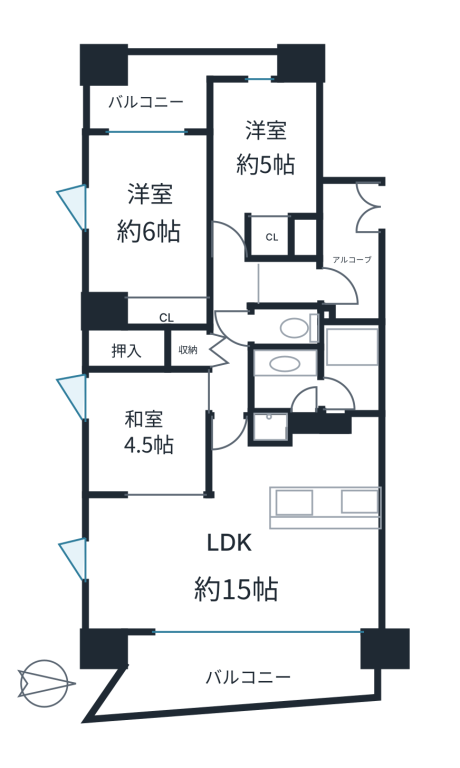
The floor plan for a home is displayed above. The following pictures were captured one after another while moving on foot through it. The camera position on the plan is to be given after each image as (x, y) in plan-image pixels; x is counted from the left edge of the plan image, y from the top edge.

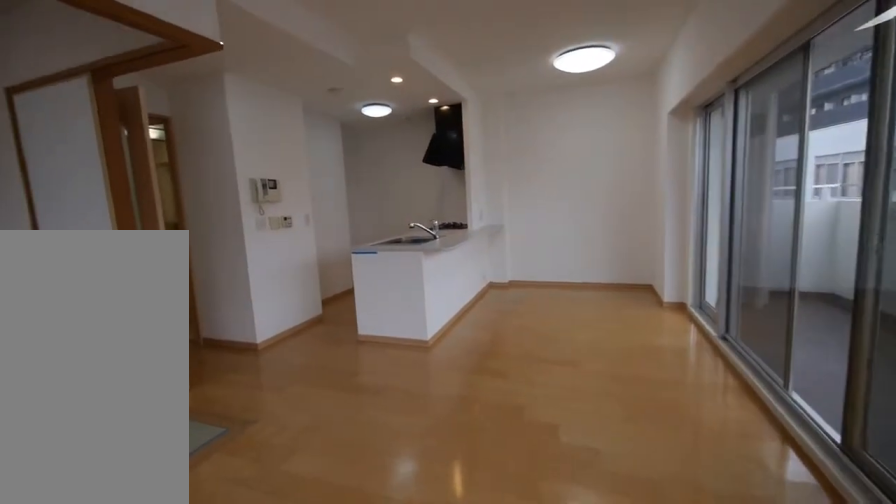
(149, 546)
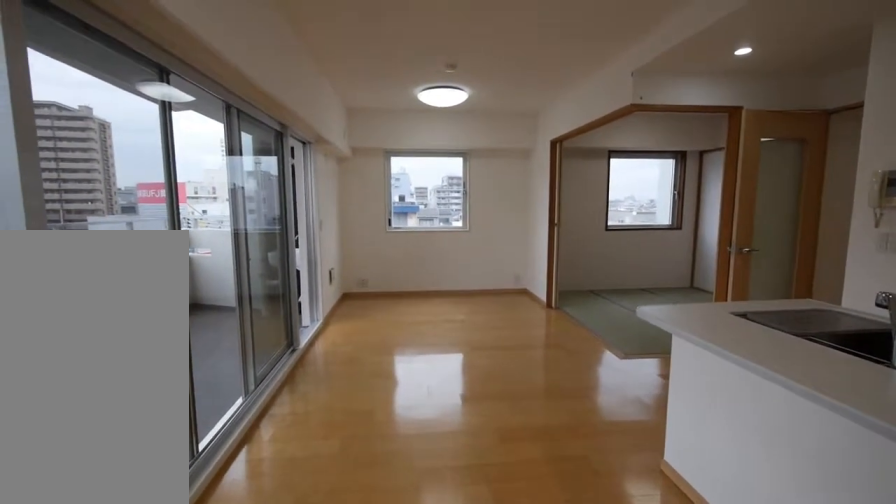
(300, 574)
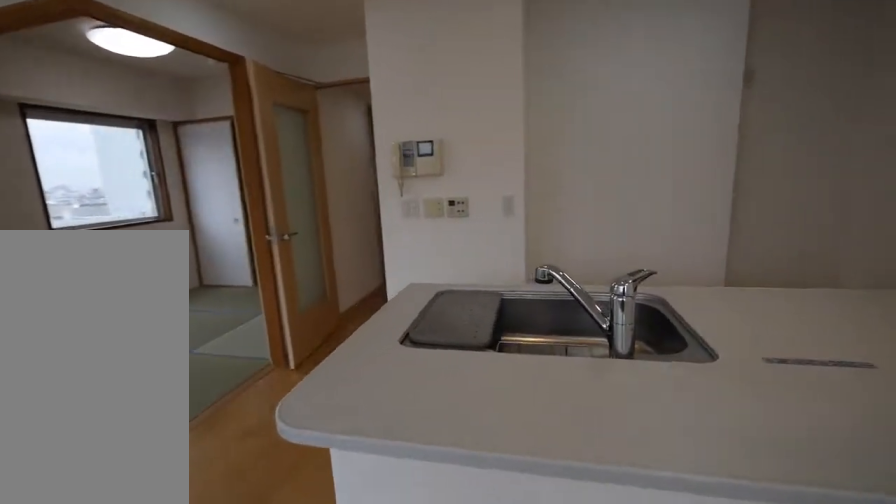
(300, 574)
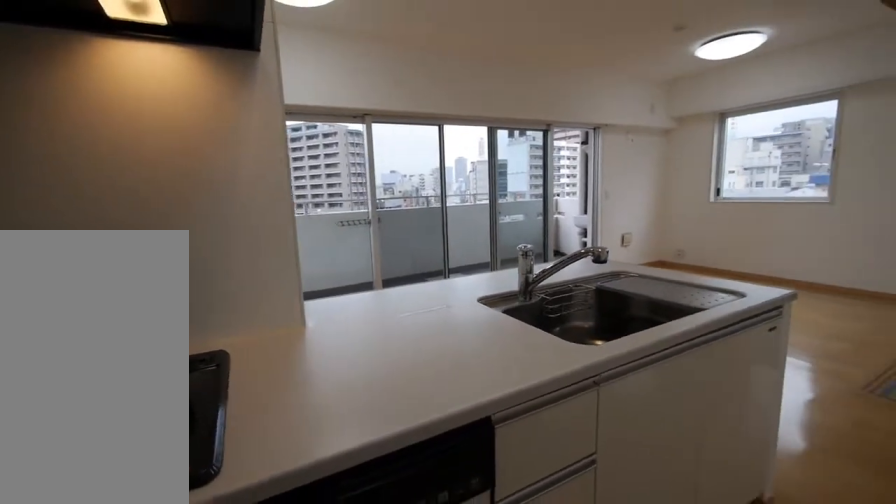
(300, 463)
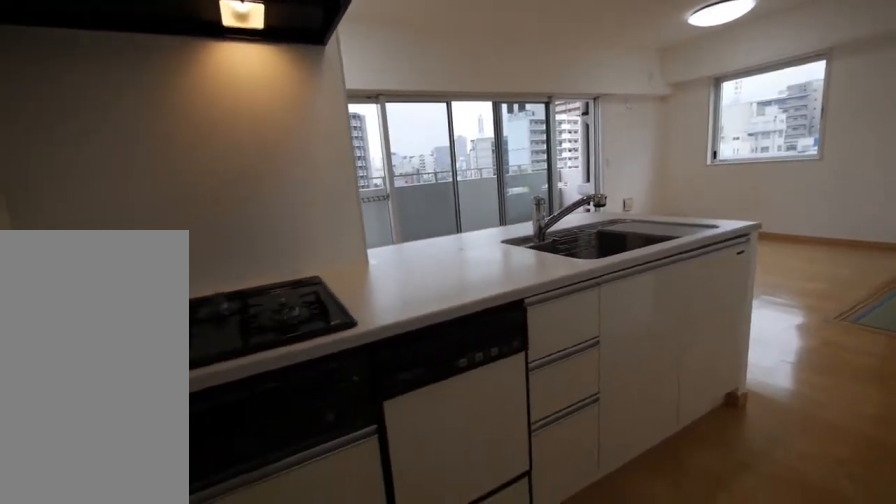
(300, 463)
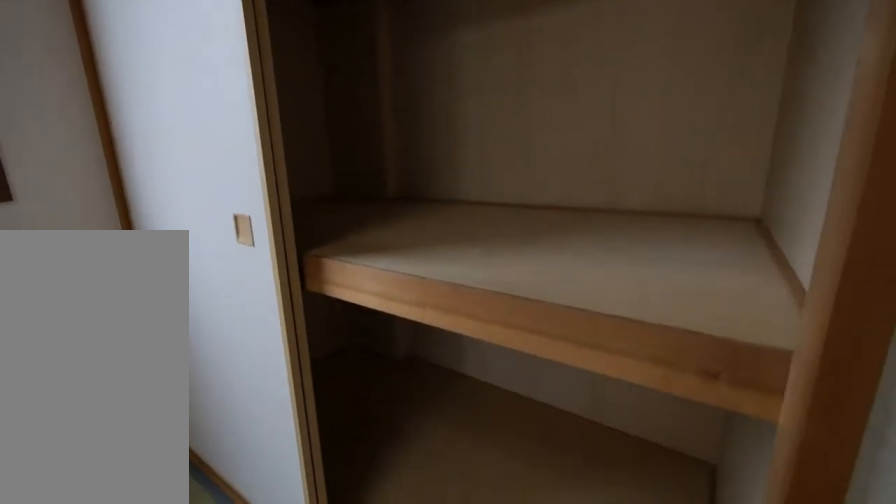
(132, 448)
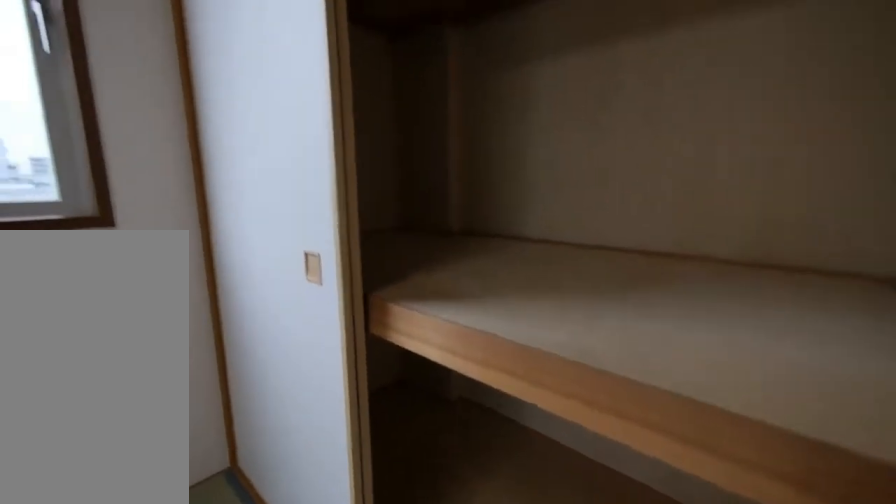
(133, 448)
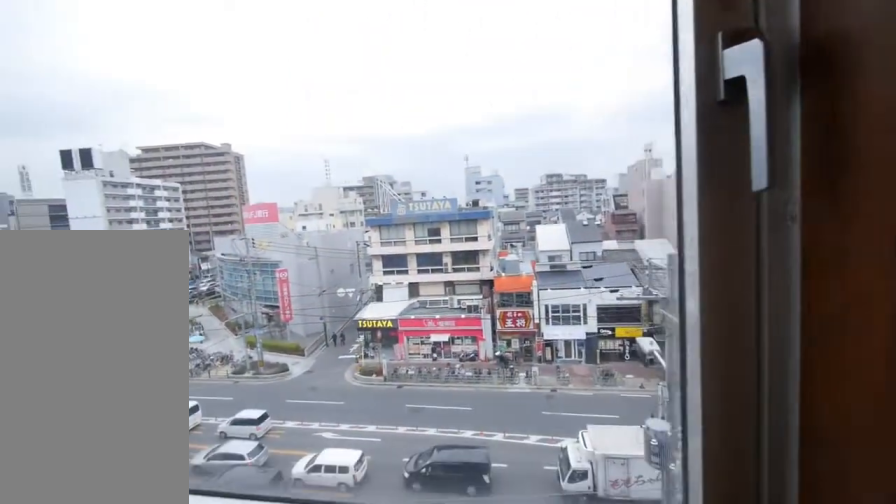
(132, 448)
